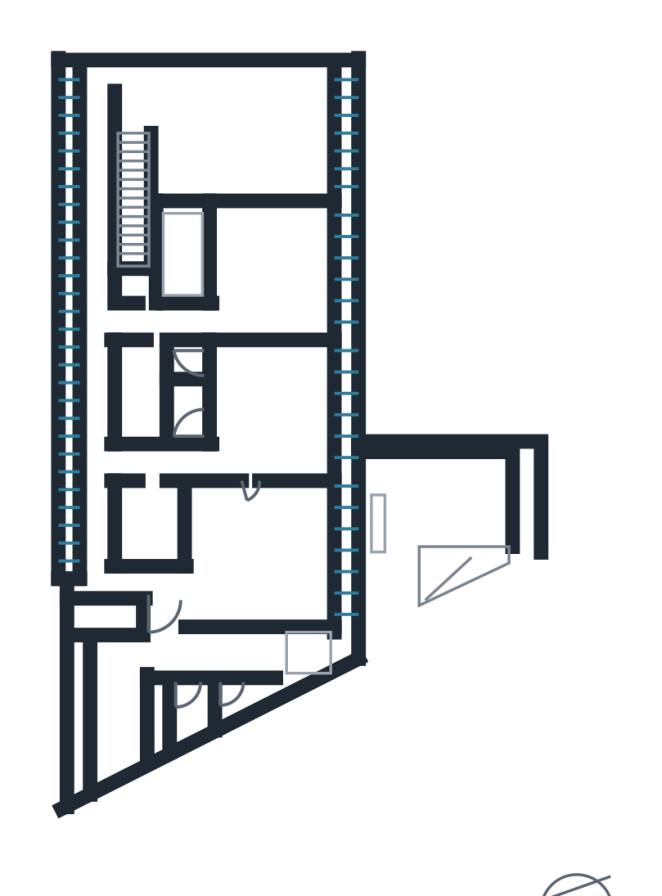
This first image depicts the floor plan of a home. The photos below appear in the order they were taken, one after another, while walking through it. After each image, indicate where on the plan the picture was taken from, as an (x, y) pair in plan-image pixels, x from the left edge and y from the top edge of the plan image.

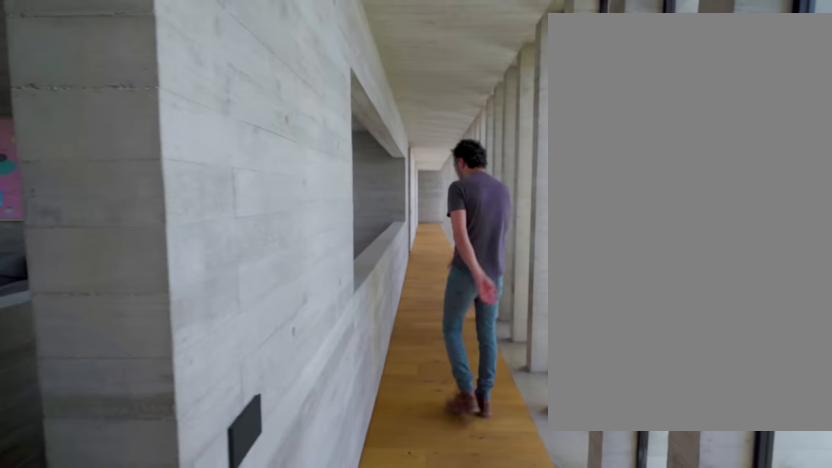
(156, 81)
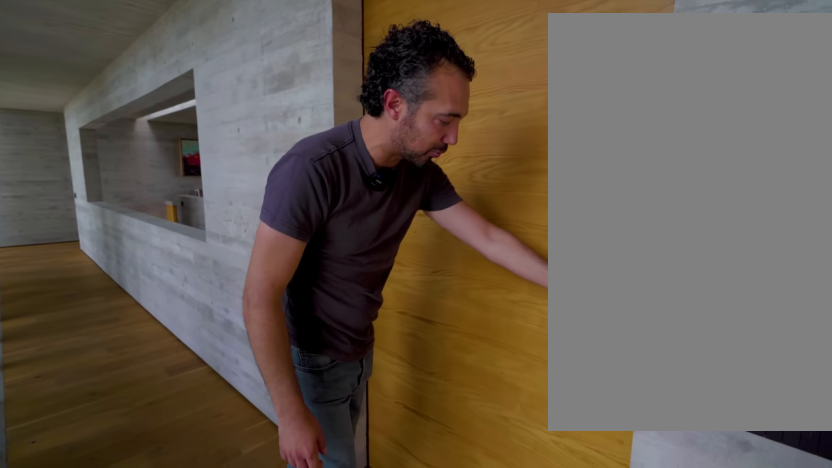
(90, 312)
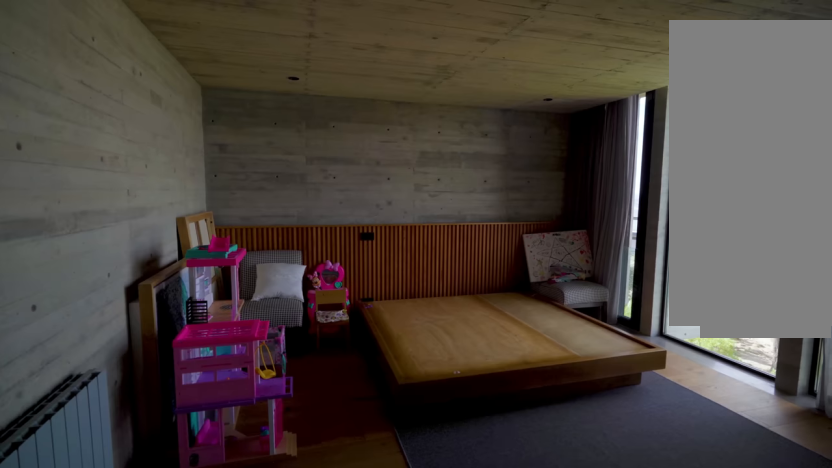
(231, 316)
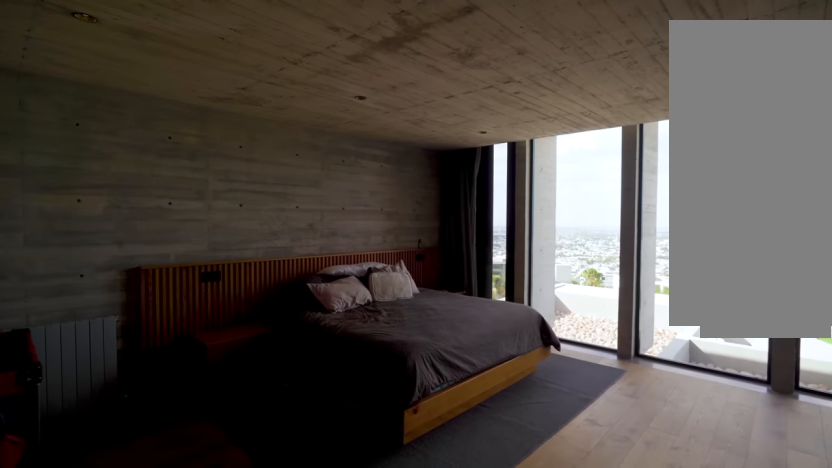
(194, 585)
